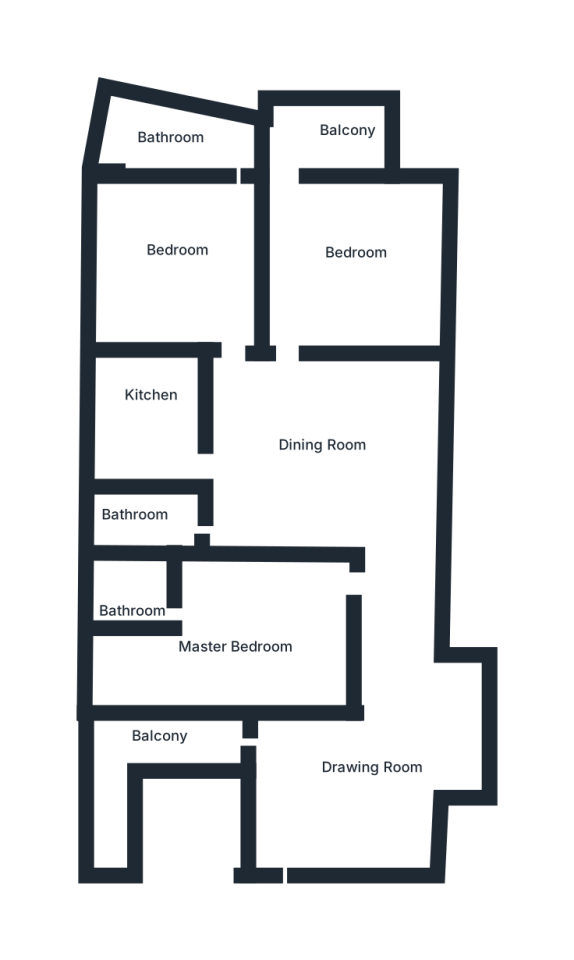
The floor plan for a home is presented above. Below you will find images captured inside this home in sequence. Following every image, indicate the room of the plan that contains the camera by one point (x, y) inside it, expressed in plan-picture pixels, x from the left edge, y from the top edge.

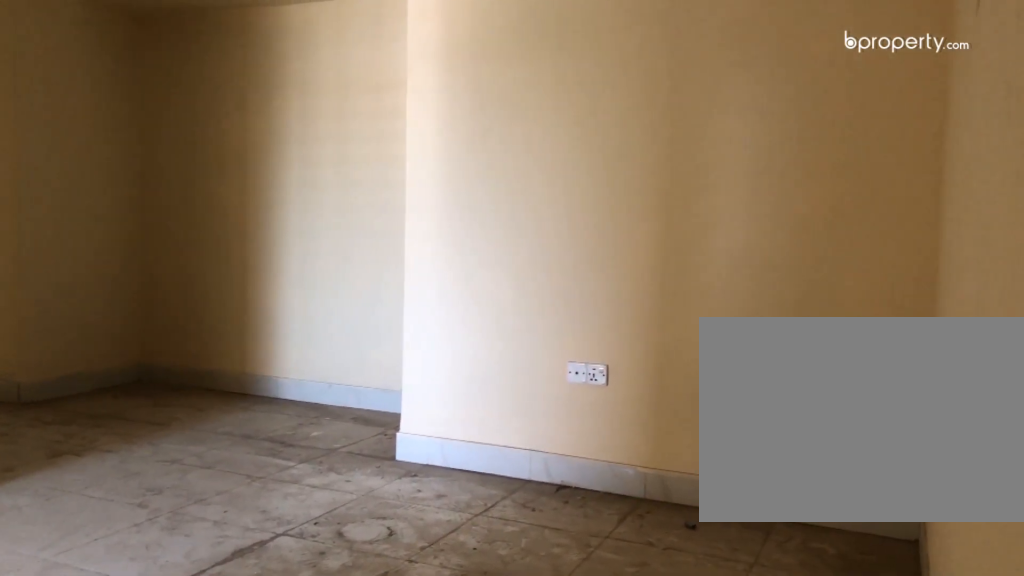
(359, 791)
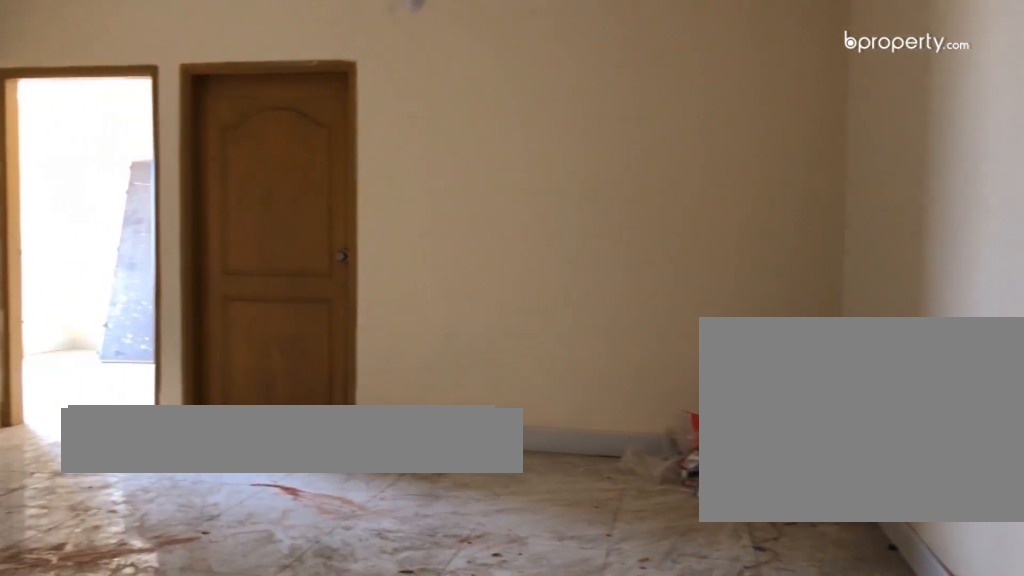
(344, 454)
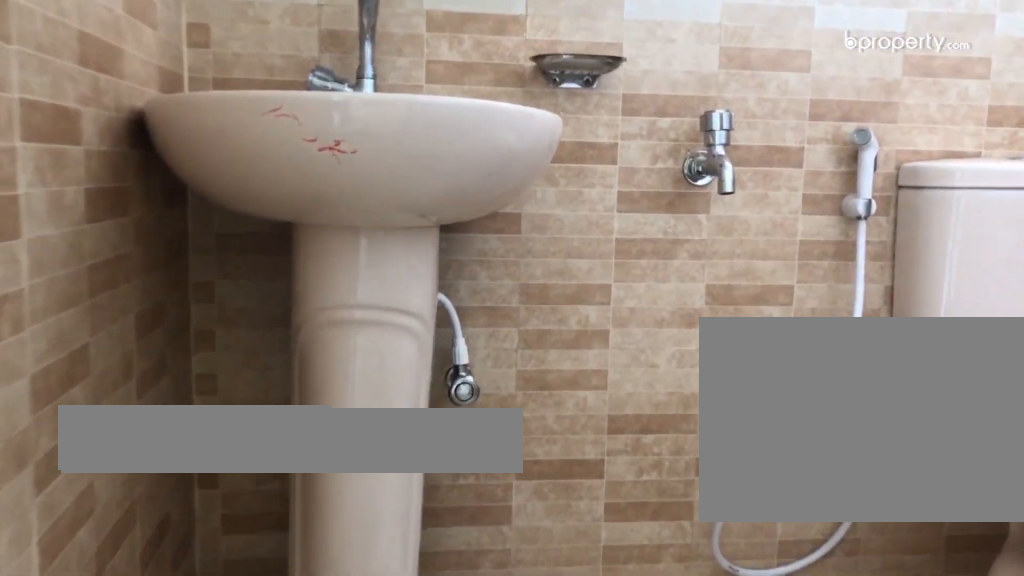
(137, 591)
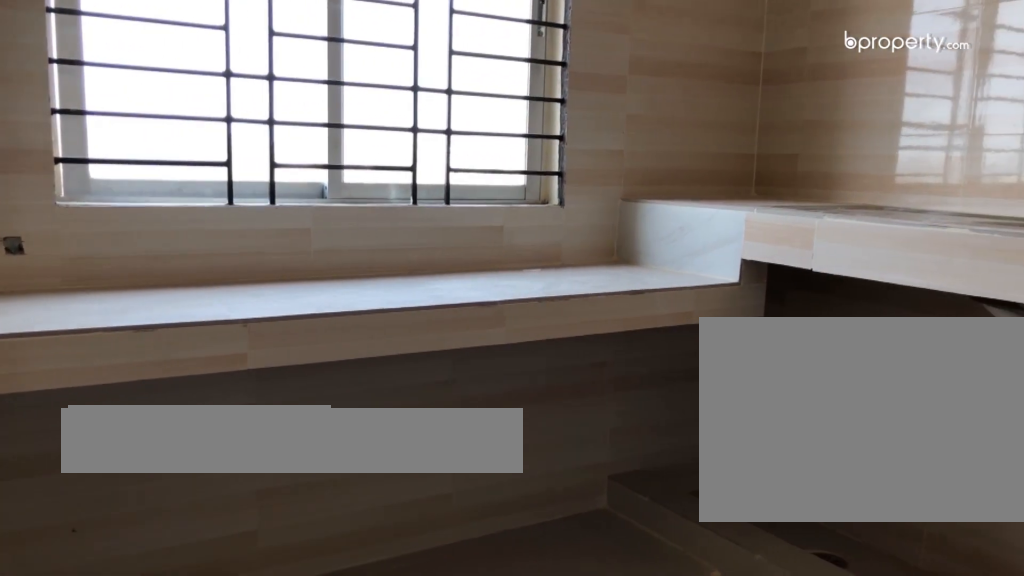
(157, 422)
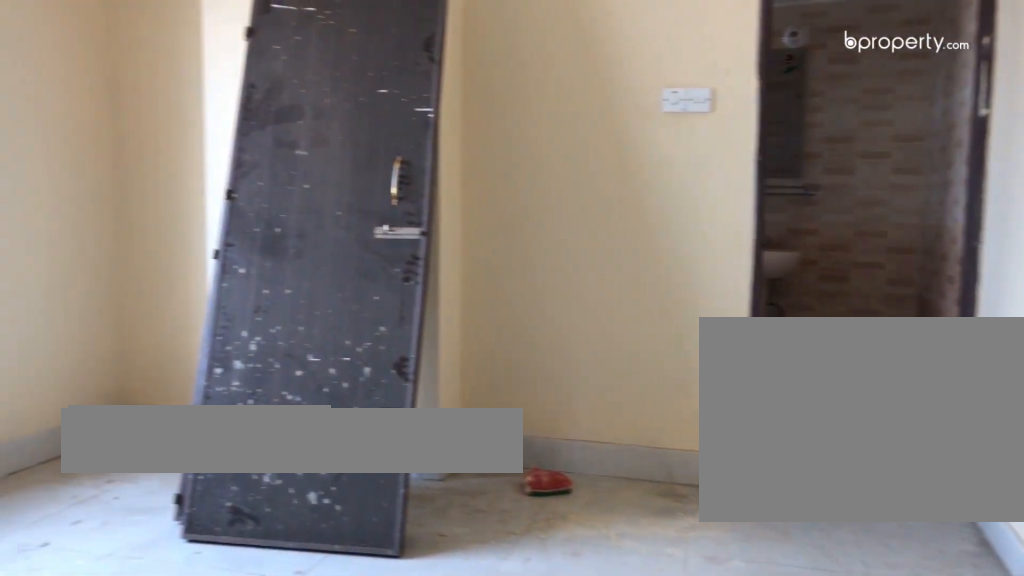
(193, 238)
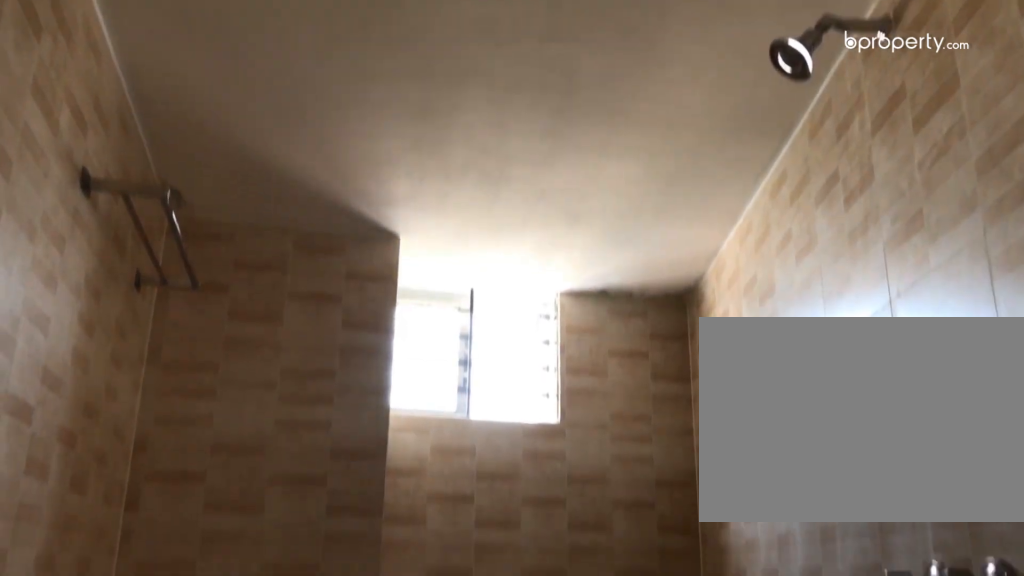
(194, 147)
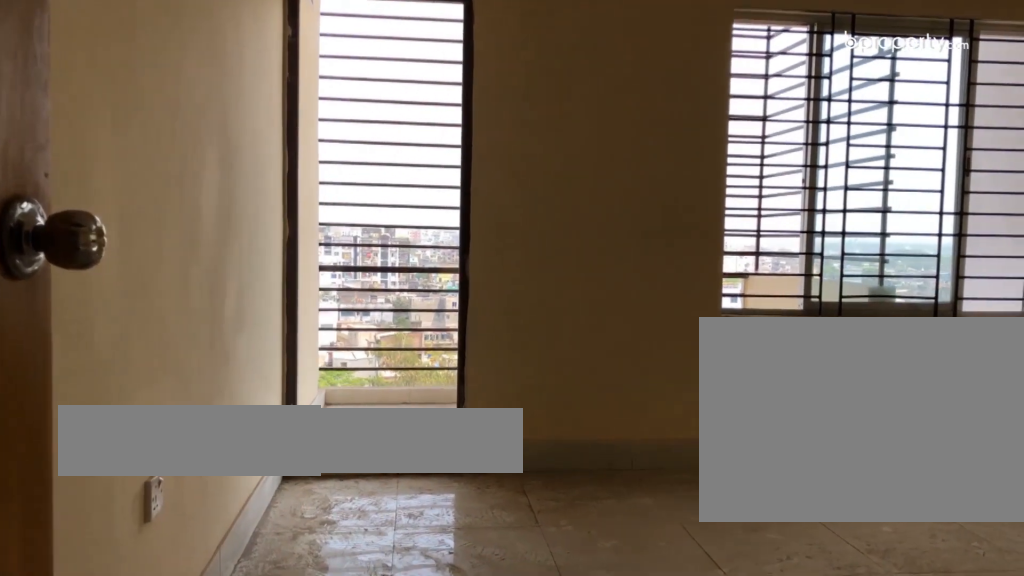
(341, 279)
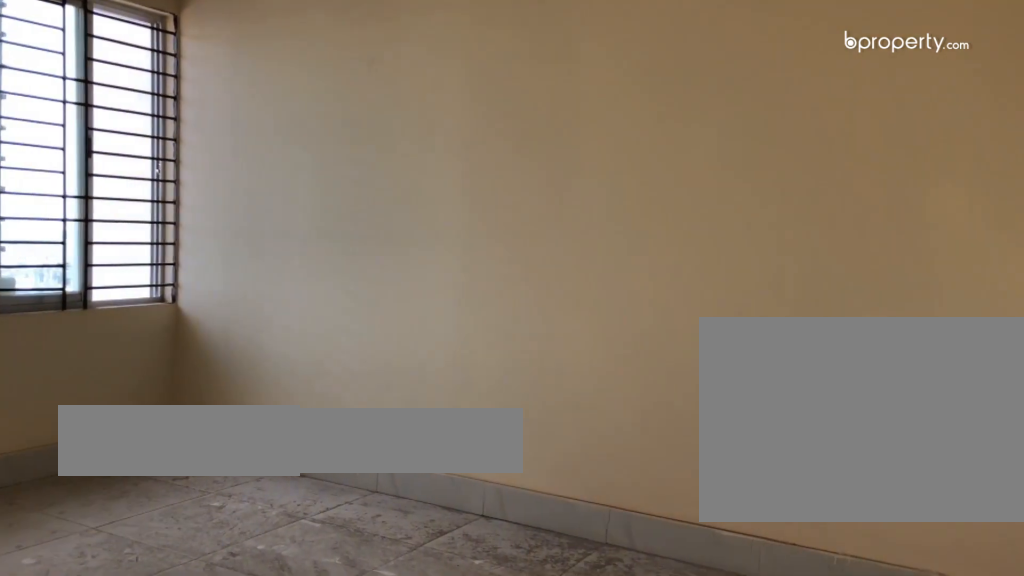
(341, 279)
